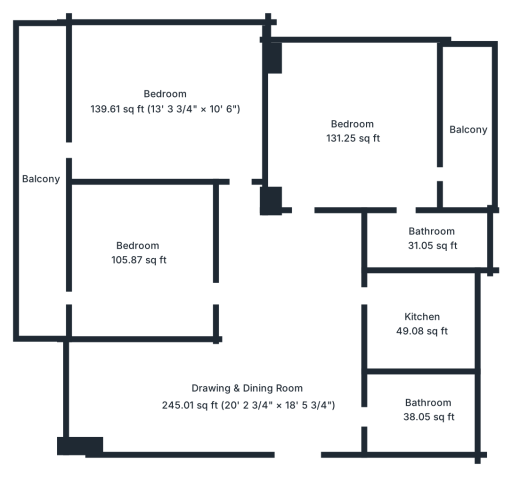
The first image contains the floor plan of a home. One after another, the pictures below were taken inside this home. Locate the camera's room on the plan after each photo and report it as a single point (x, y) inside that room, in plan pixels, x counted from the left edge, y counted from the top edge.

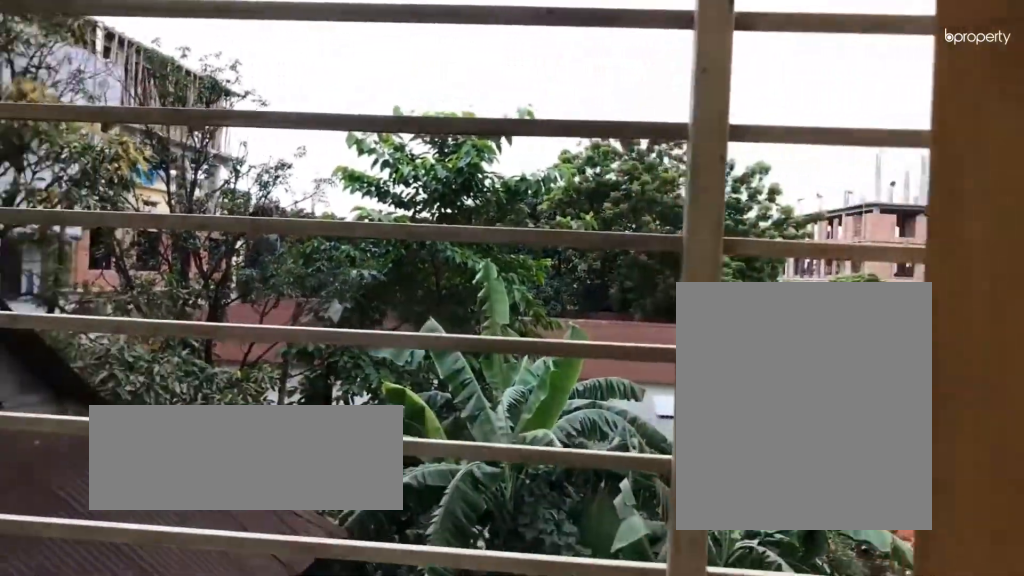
(469, 127)
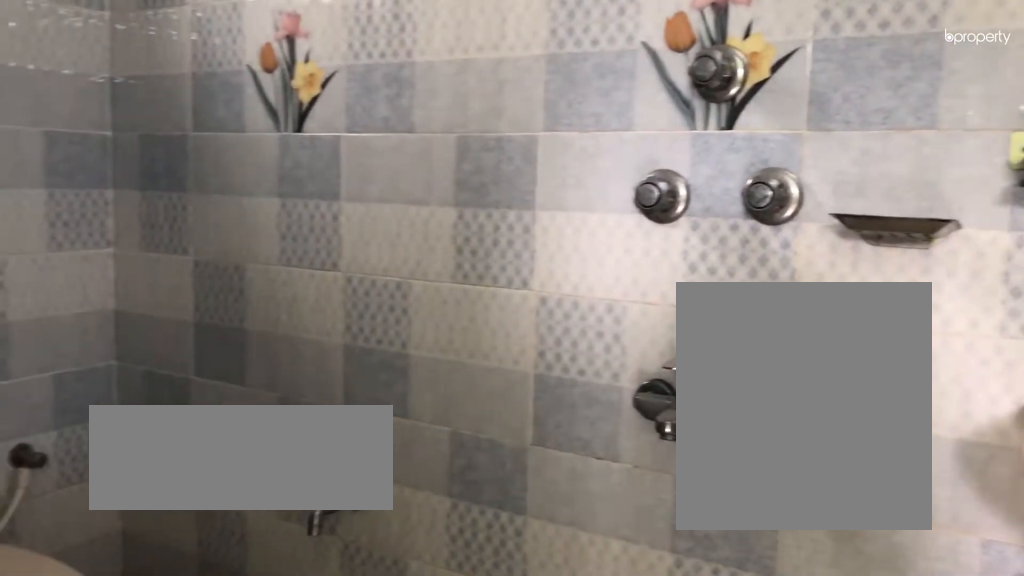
(428, 244)
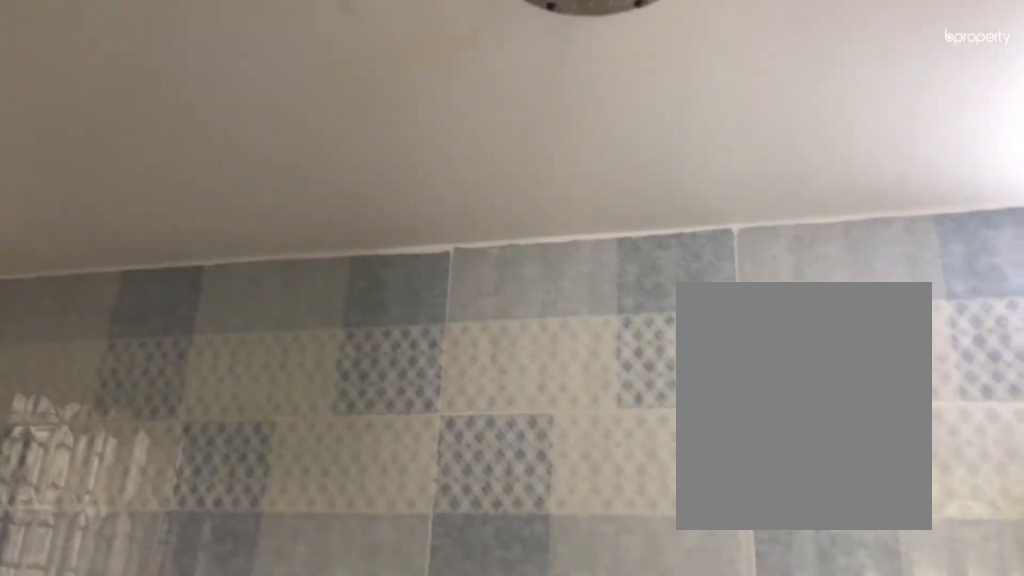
(428, 244)
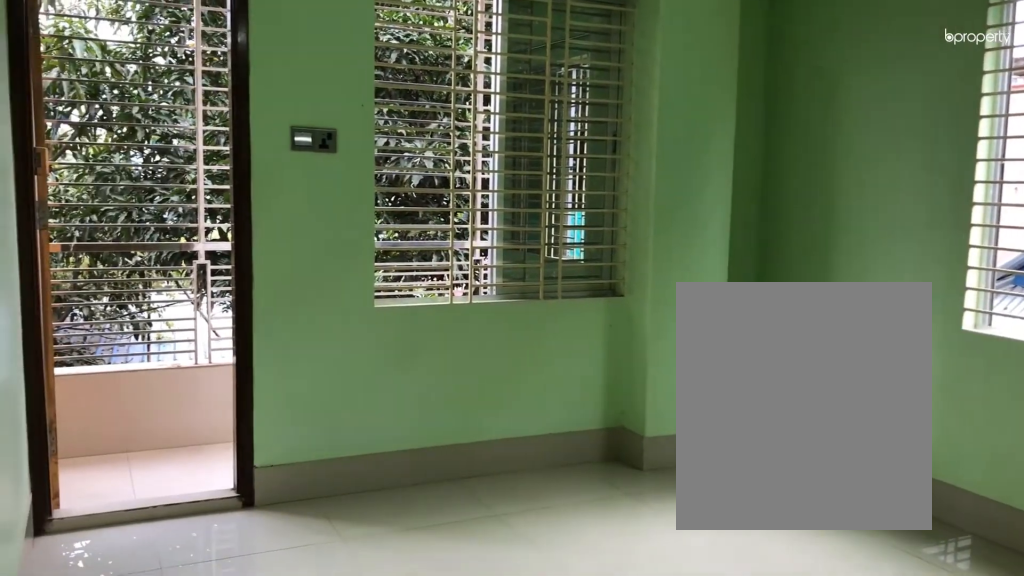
(165, 116)
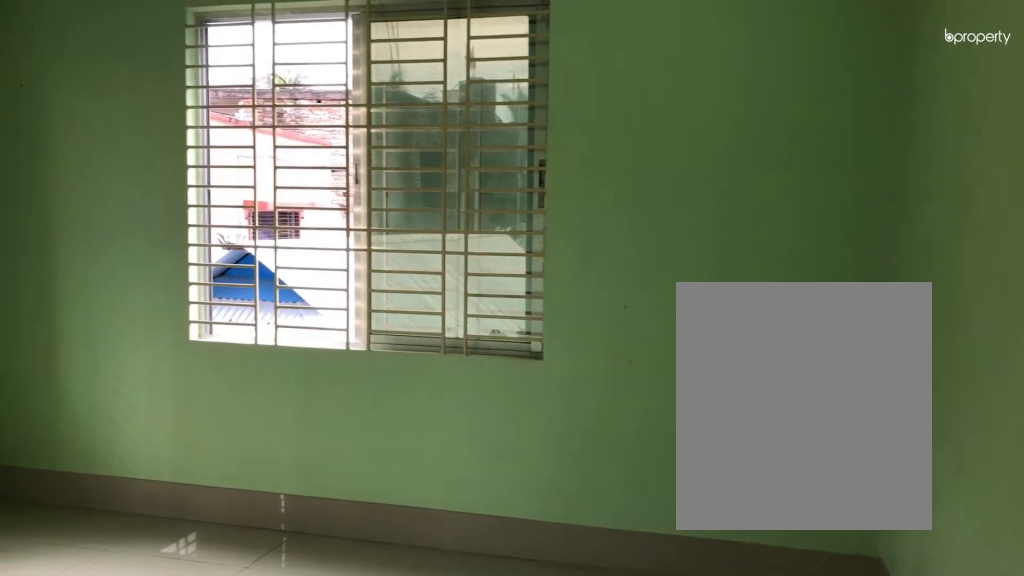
(165, 116)
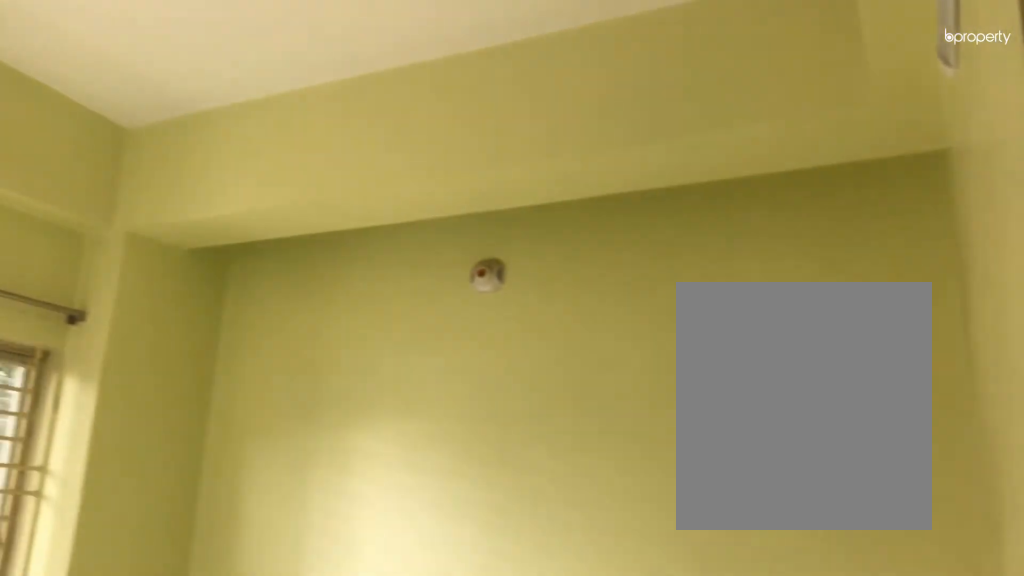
(139, 257)
